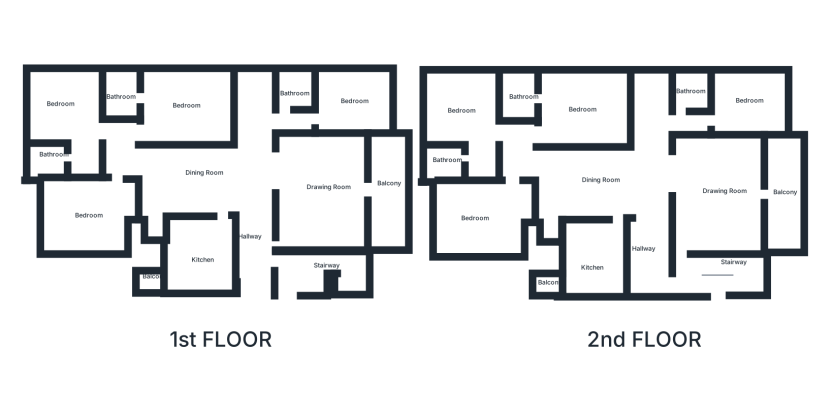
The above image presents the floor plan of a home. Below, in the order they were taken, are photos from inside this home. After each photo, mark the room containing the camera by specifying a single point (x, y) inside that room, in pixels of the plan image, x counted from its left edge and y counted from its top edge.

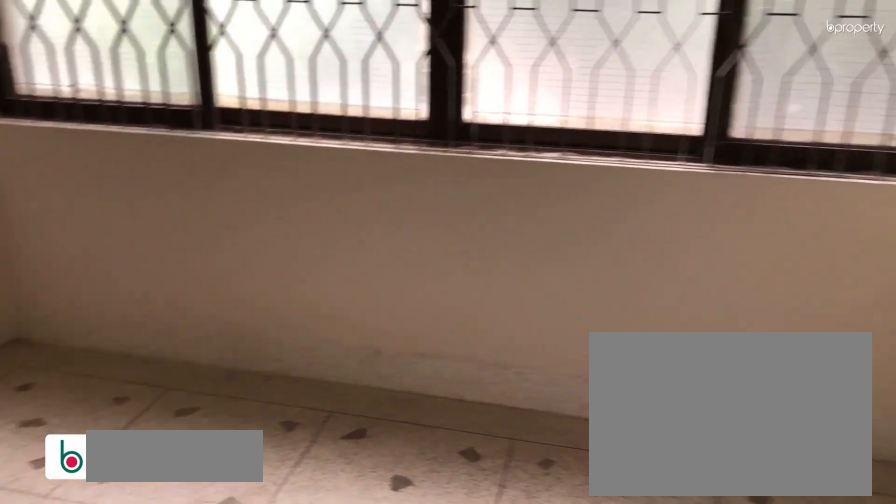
(752, 105)
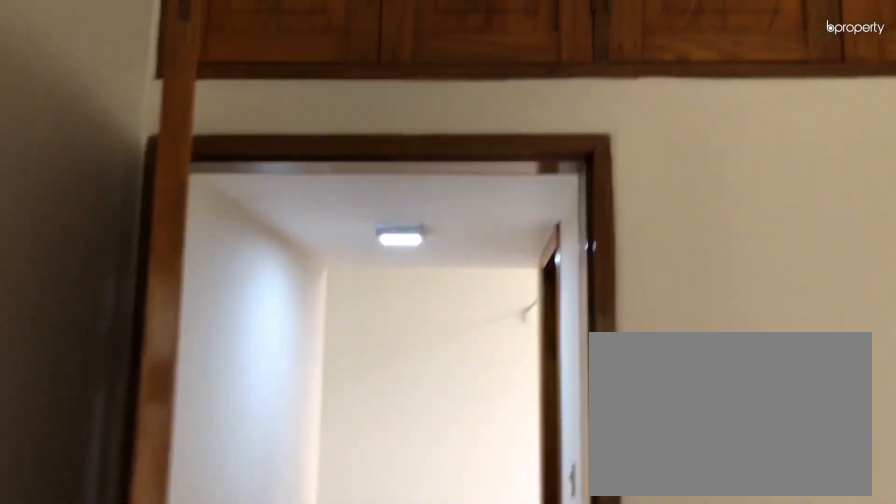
(752, 105)
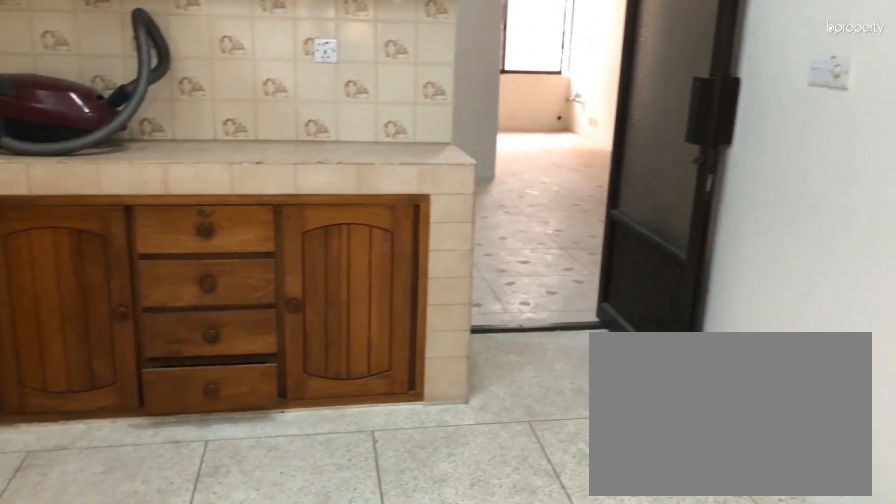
(600, 251)
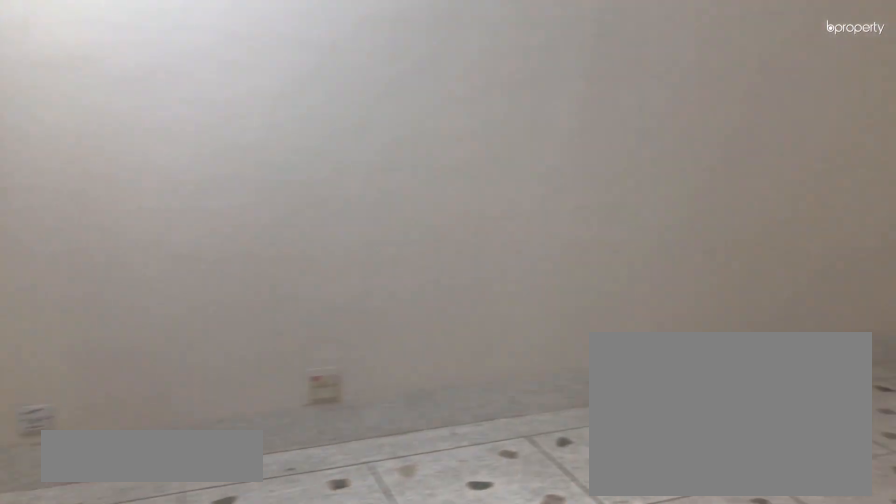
(492, 210)
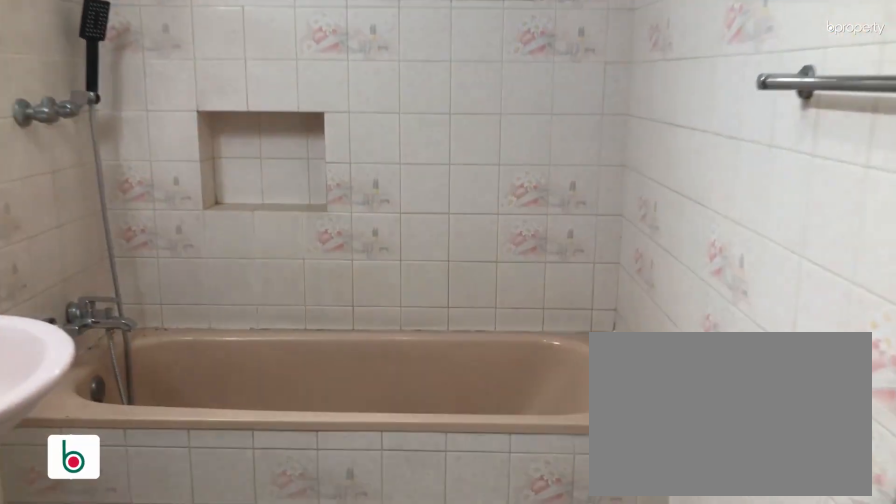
(447, 159)
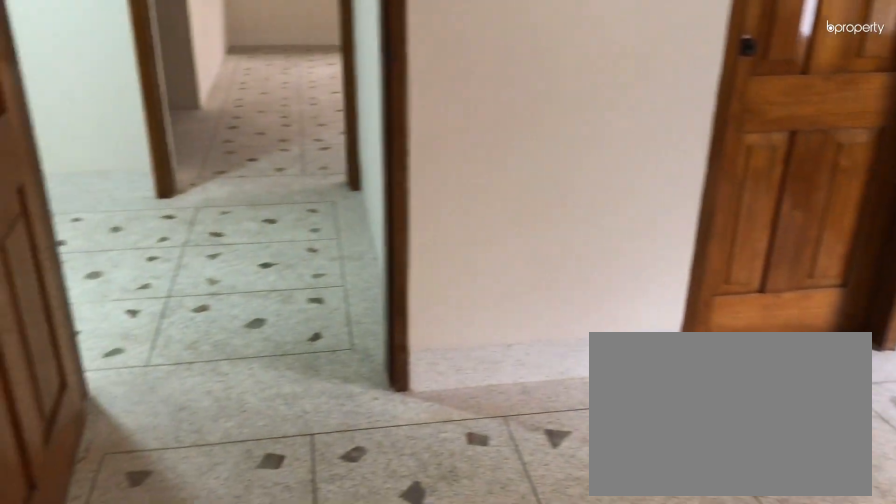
(571, 106)
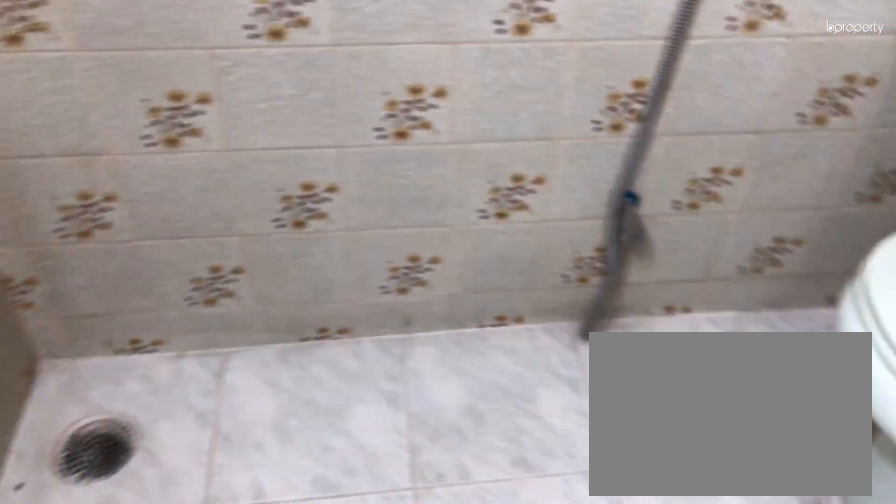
(517, 96)
